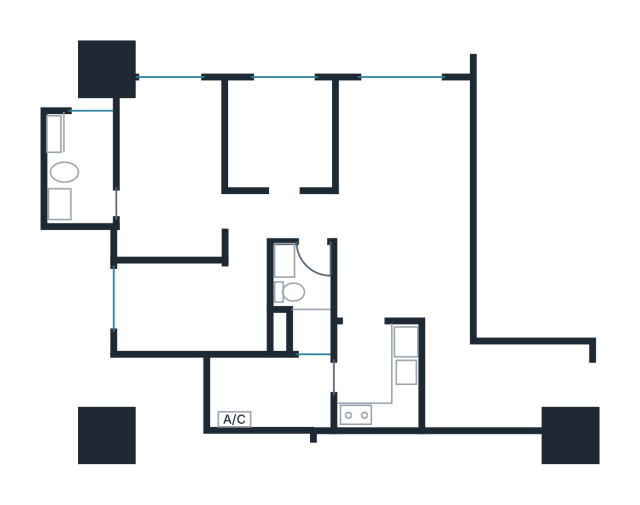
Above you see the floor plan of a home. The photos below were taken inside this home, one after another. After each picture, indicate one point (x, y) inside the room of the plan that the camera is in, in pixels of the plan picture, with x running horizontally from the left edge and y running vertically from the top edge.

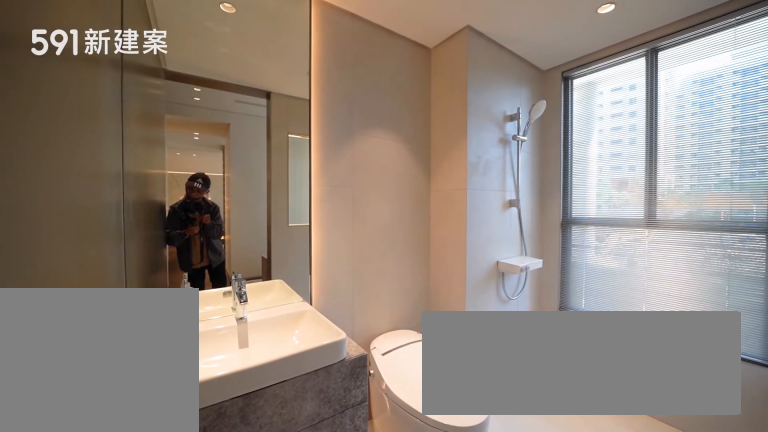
(79, 168)
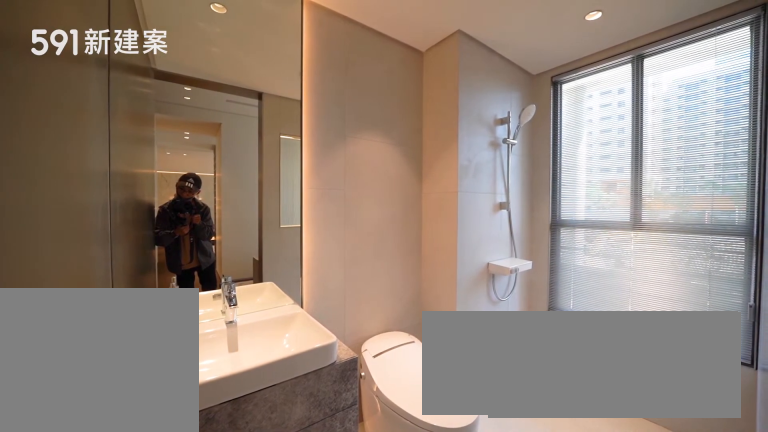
(79, 168)
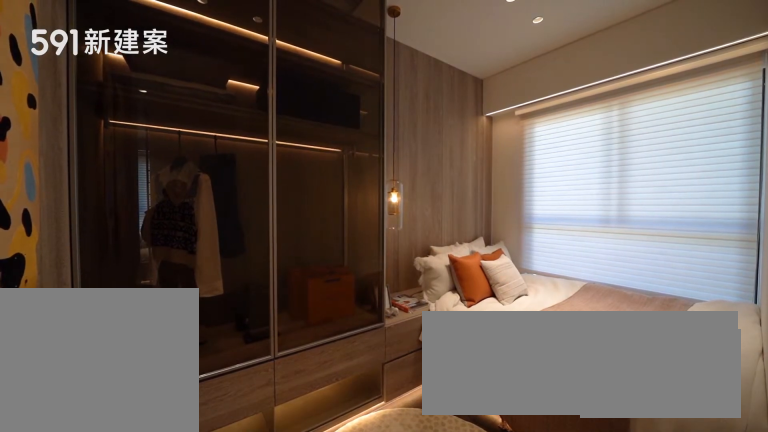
(193, 304)
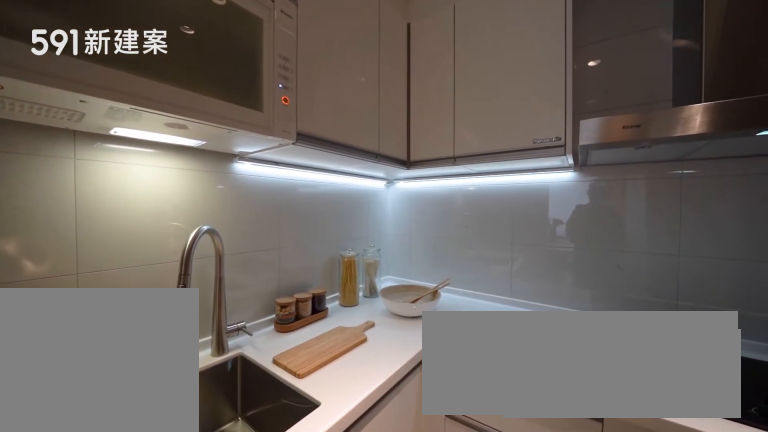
(379, 380)
